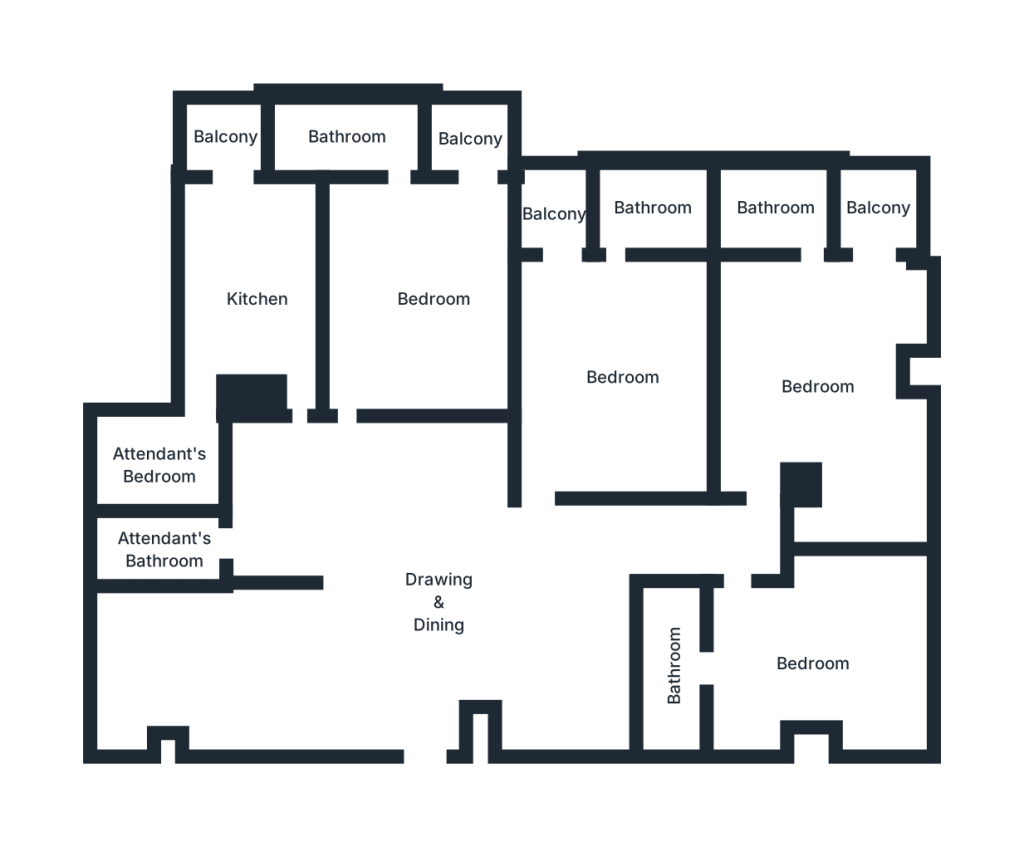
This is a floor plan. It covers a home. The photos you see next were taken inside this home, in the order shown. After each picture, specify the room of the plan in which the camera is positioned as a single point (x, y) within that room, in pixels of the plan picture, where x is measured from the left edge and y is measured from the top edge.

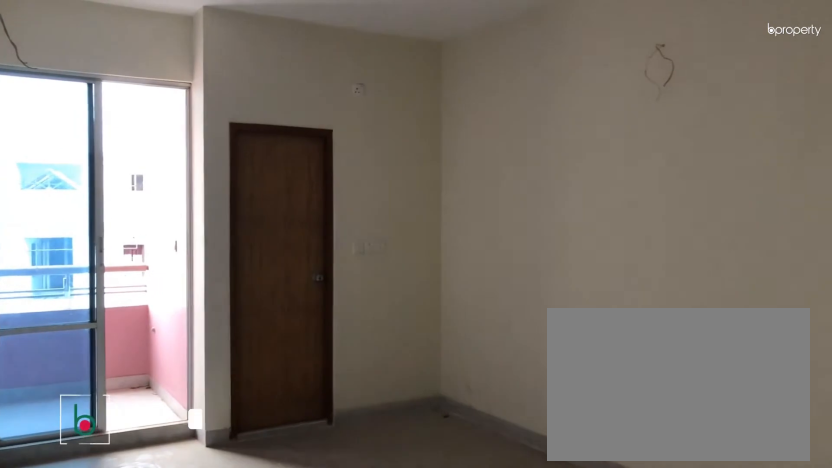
(623, 380)
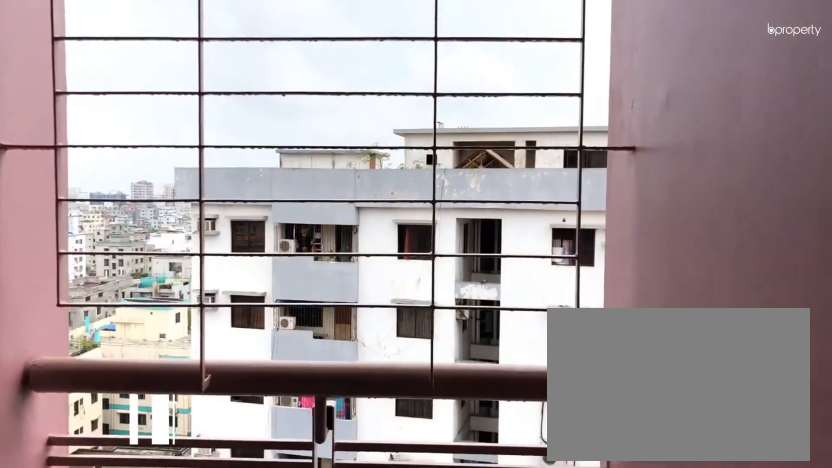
(555, 218)
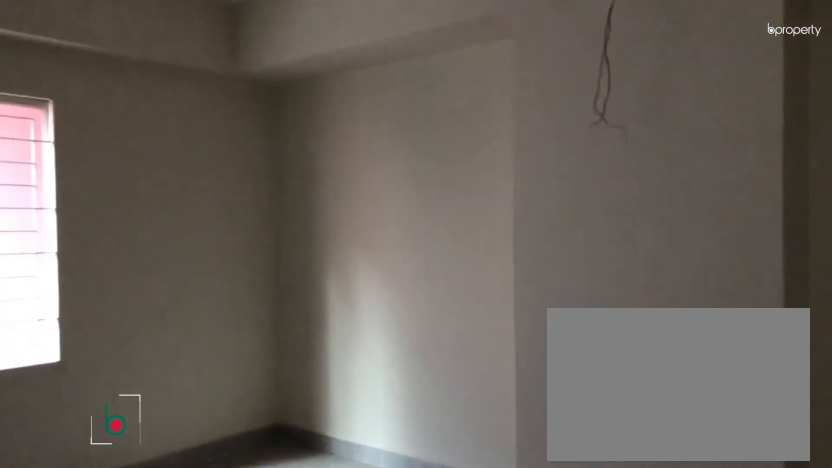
(811, 666)
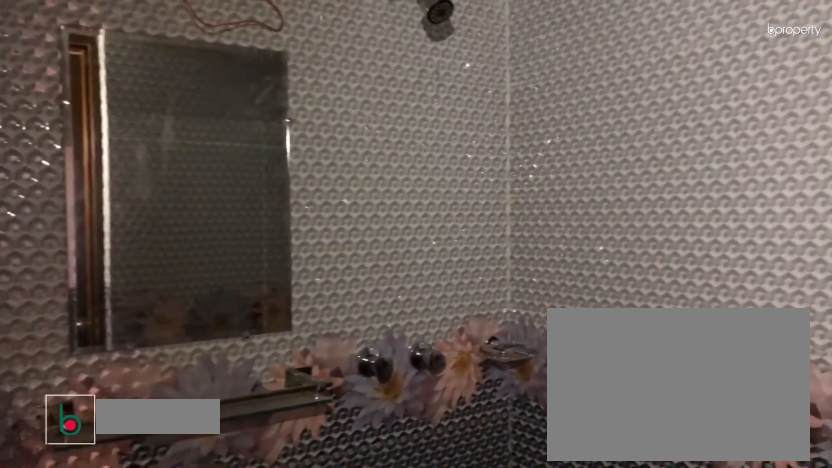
(674, 666)
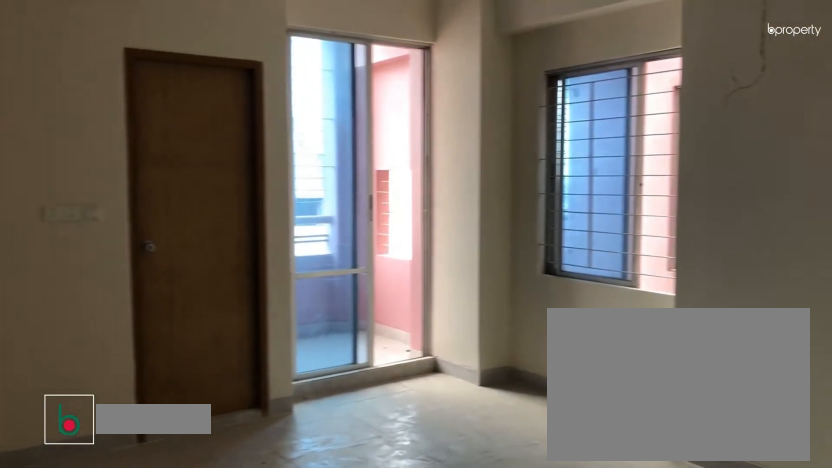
(819, 386)
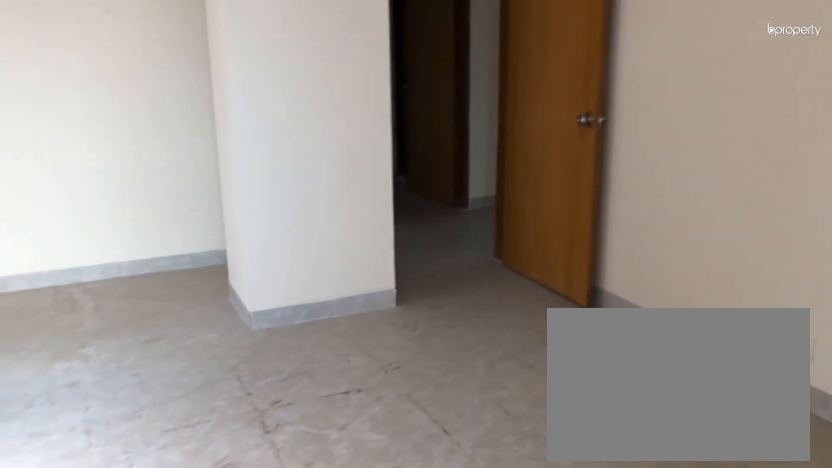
(820, 385)
